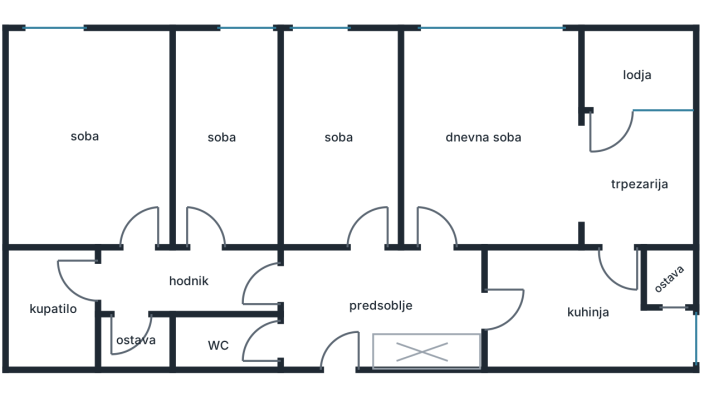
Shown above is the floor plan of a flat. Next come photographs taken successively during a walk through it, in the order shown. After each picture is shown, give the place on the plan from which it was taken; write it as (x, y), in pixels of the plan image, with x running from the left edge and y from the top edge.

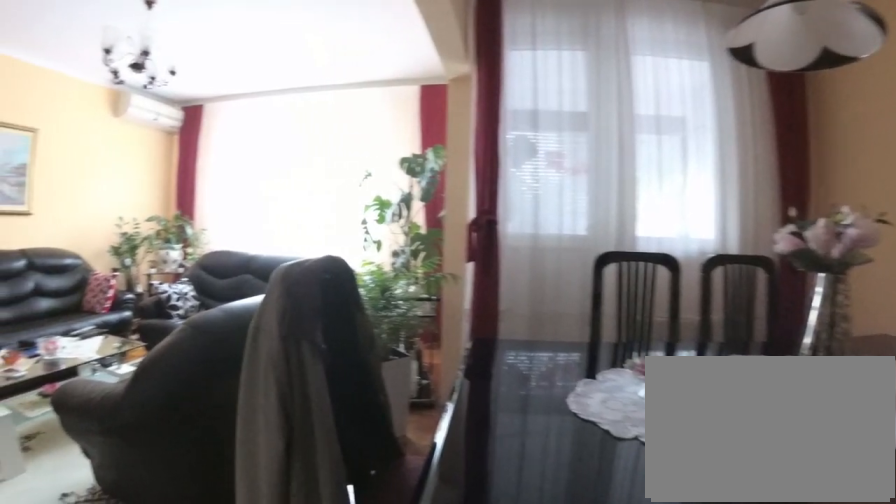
(612, 249)
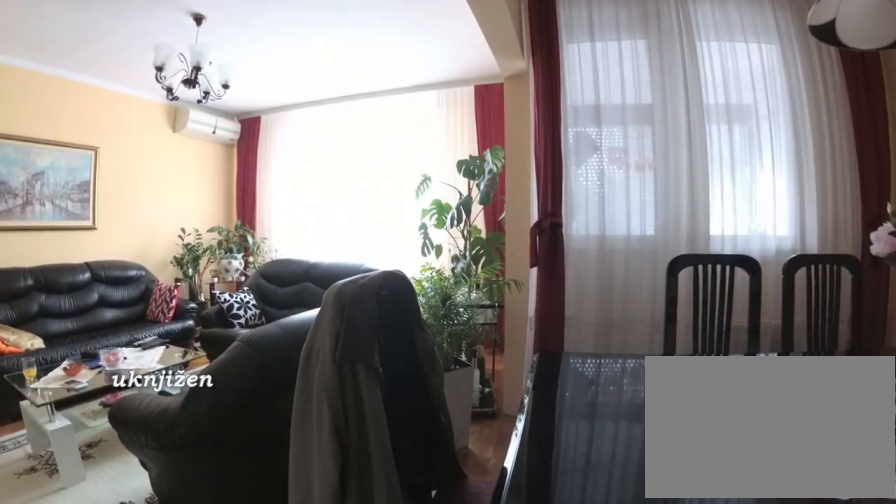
(615, 238)
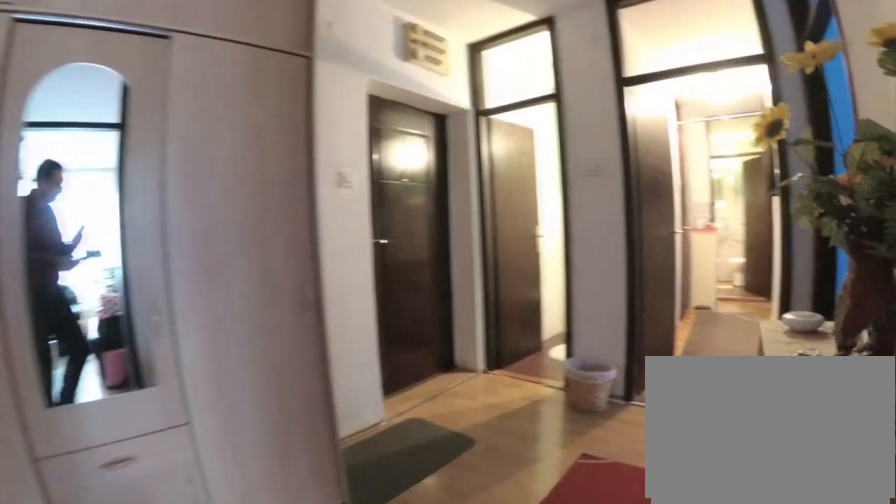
(436, 259)
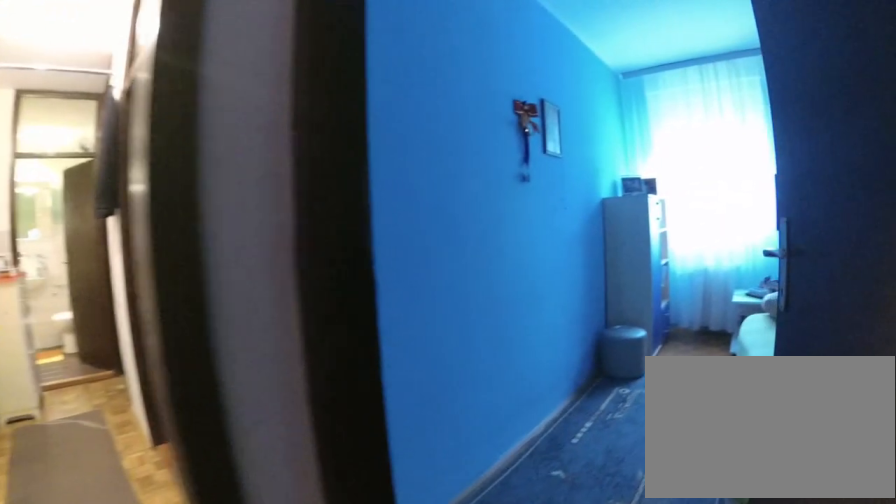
(381, 281)
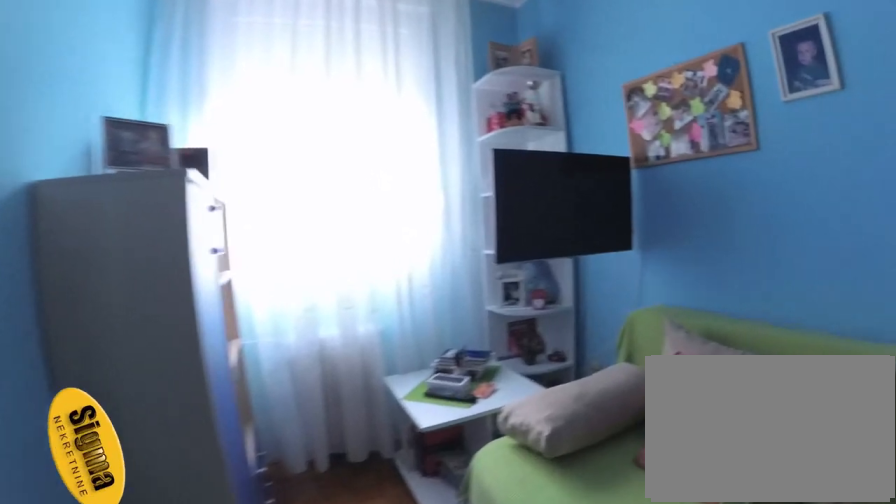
(366, 155)
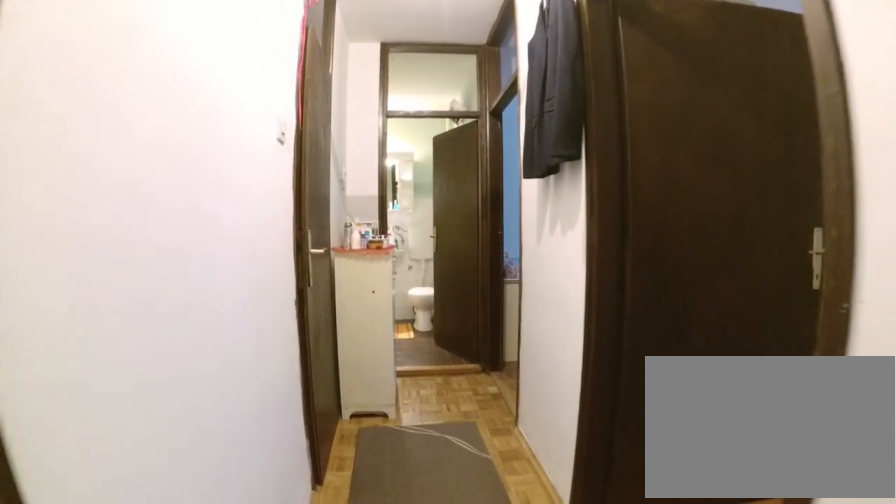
(311, 286)
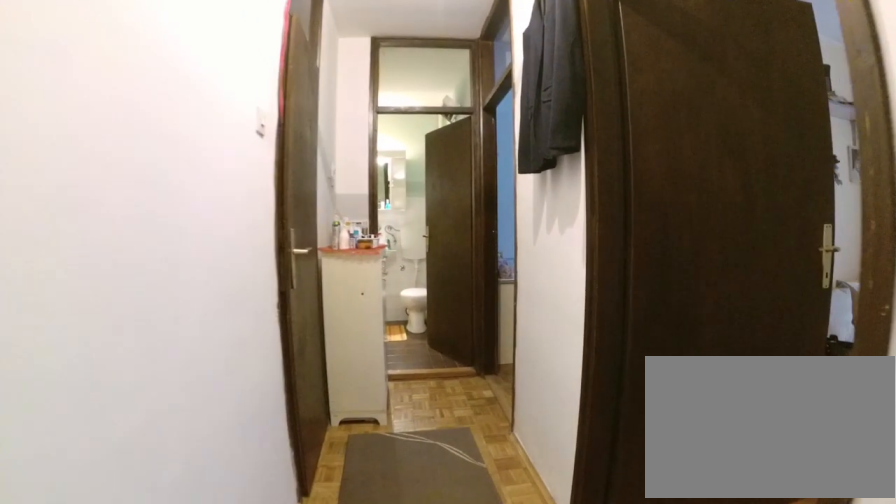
(299, 286)
